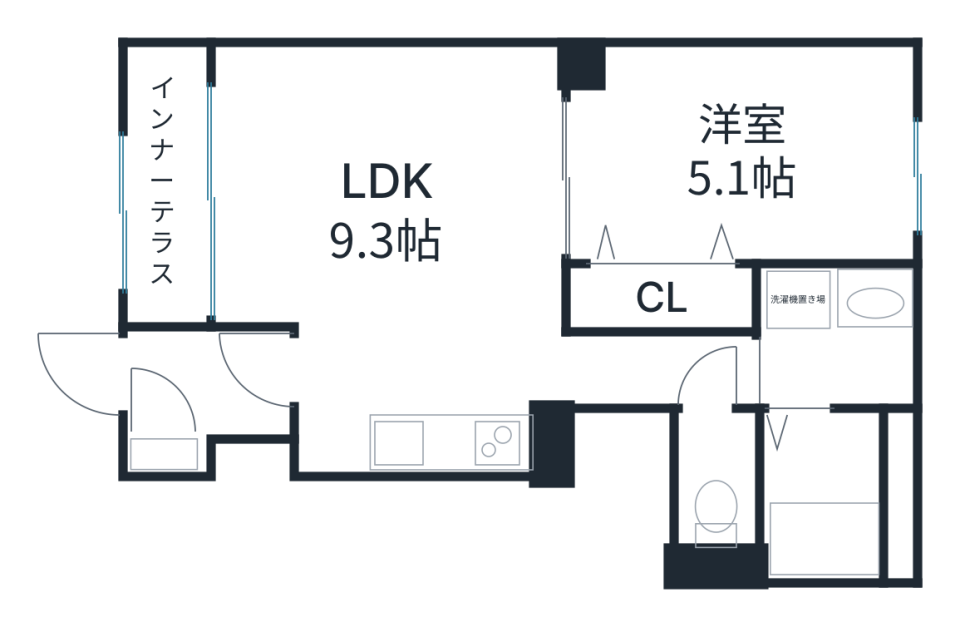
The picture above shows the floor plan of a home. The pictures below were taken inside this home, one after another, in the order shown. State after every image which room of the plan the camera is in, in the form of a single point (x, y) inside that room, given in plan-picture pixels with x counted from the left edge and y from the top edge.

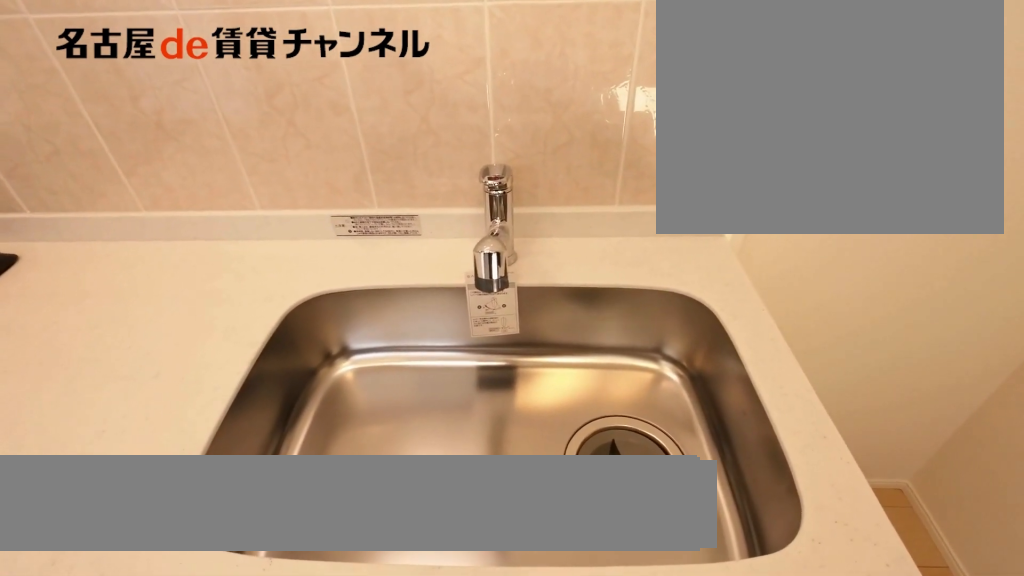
(465, 441)
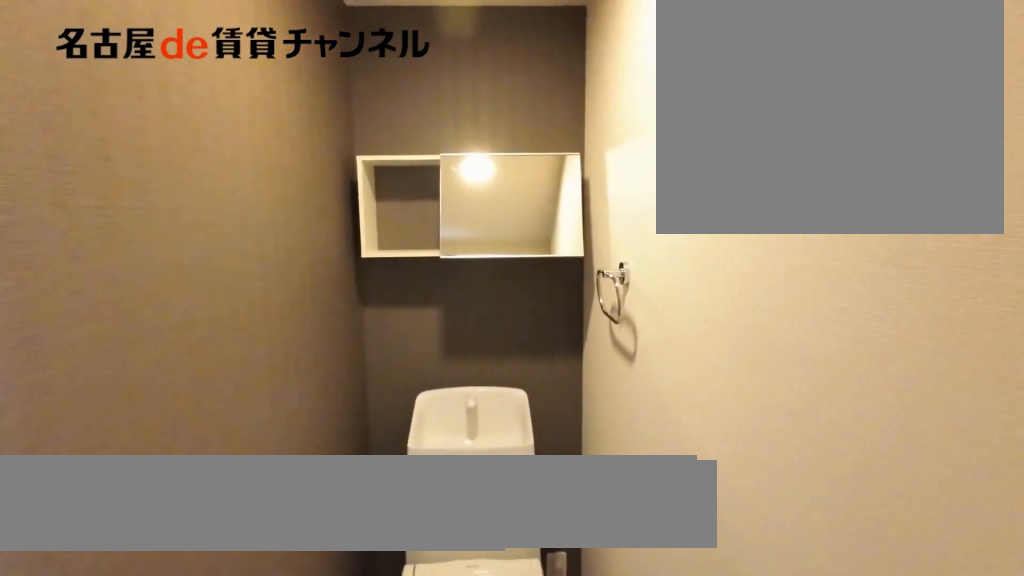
(714, 481)
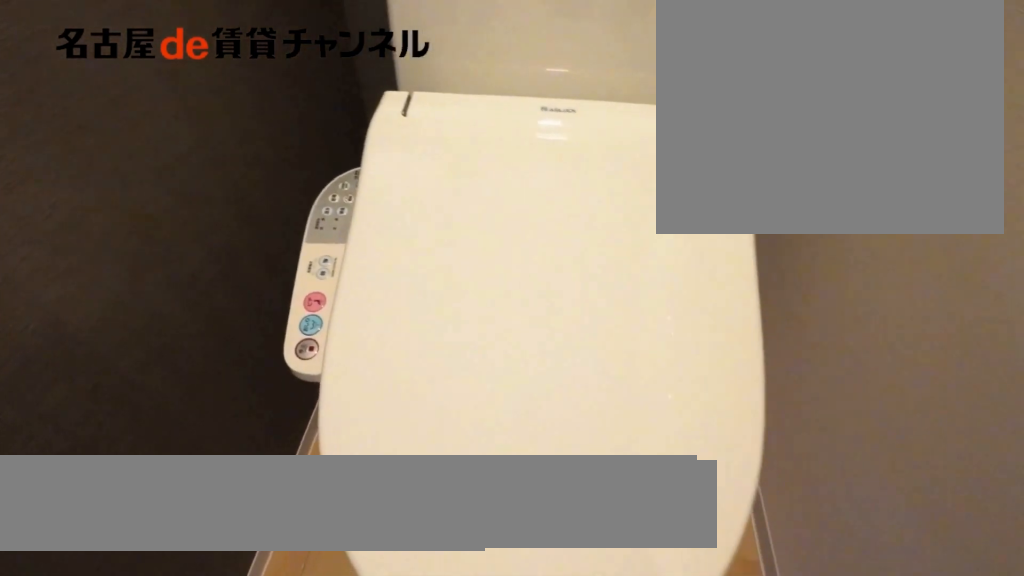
(714, 481)
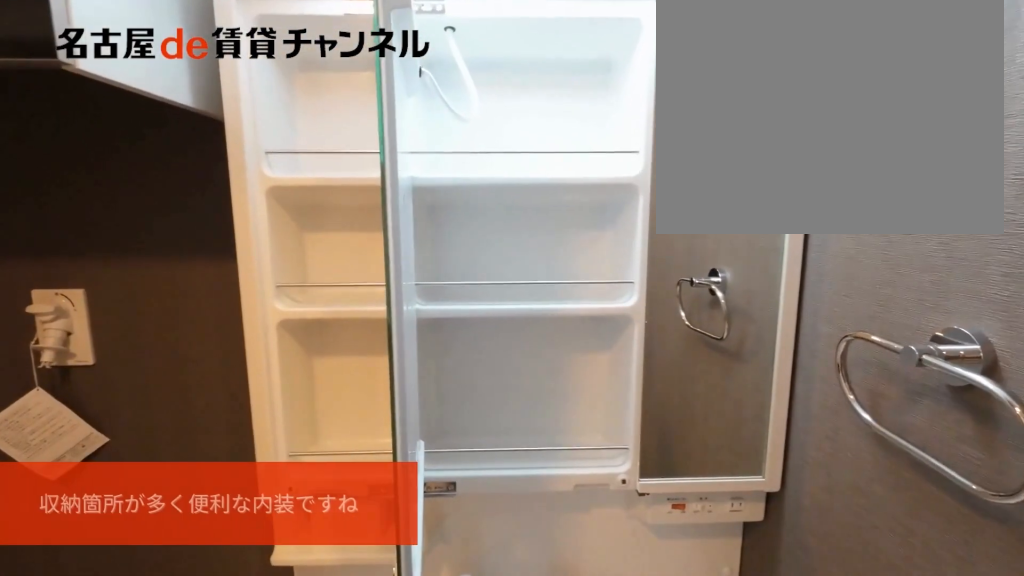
(834, 334)
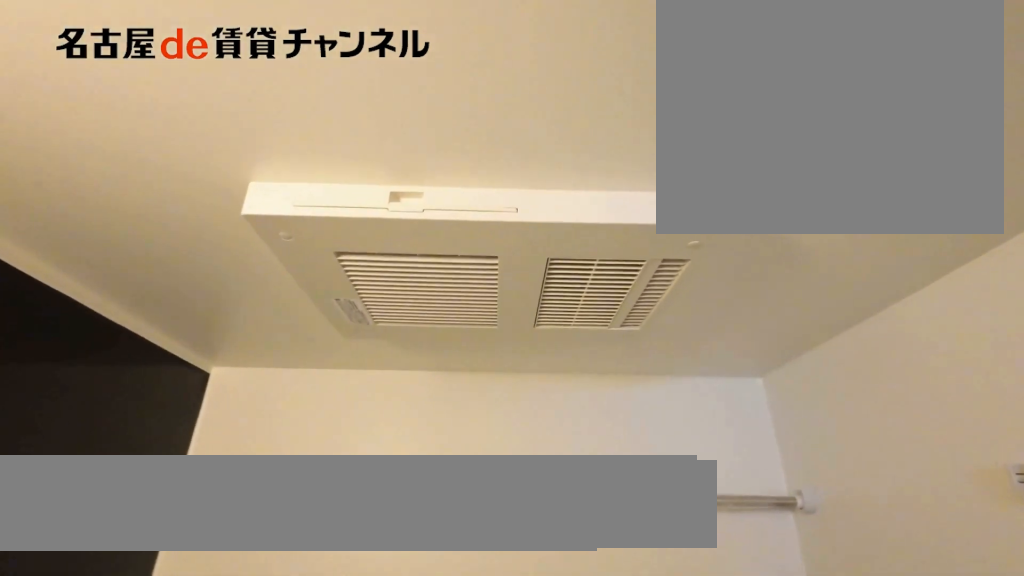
(834, 491)
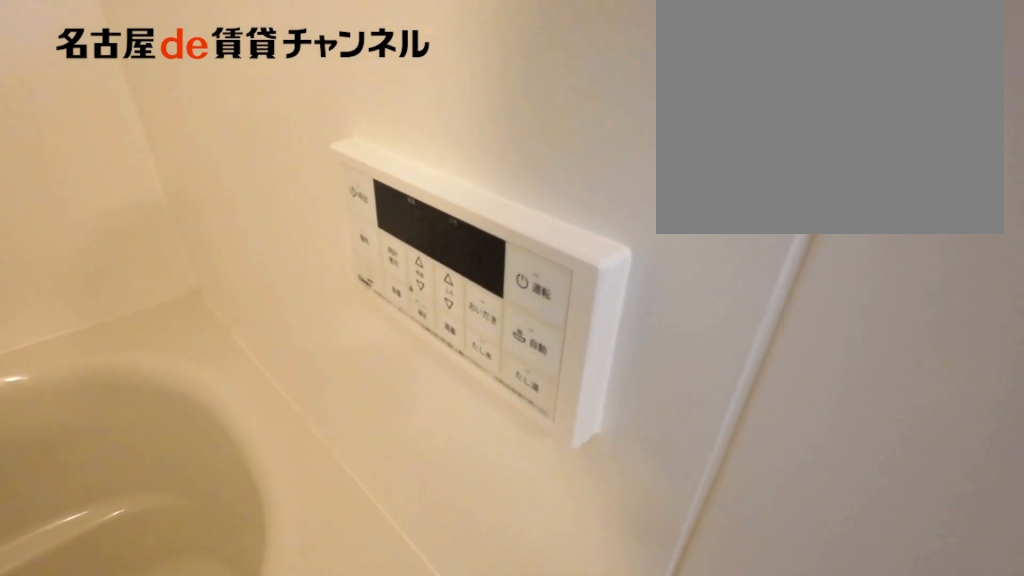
(834, 491)
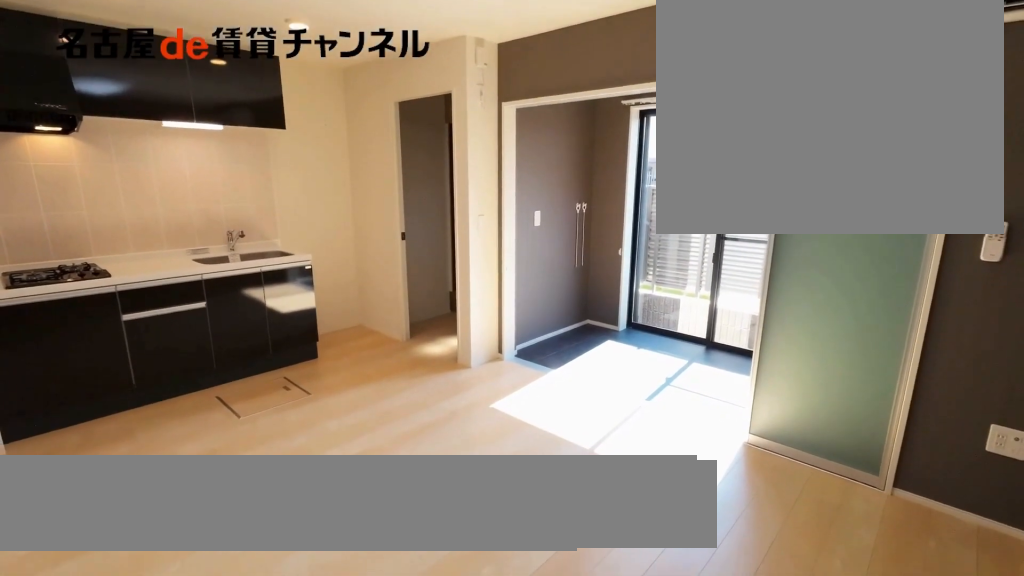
(399, 249)
